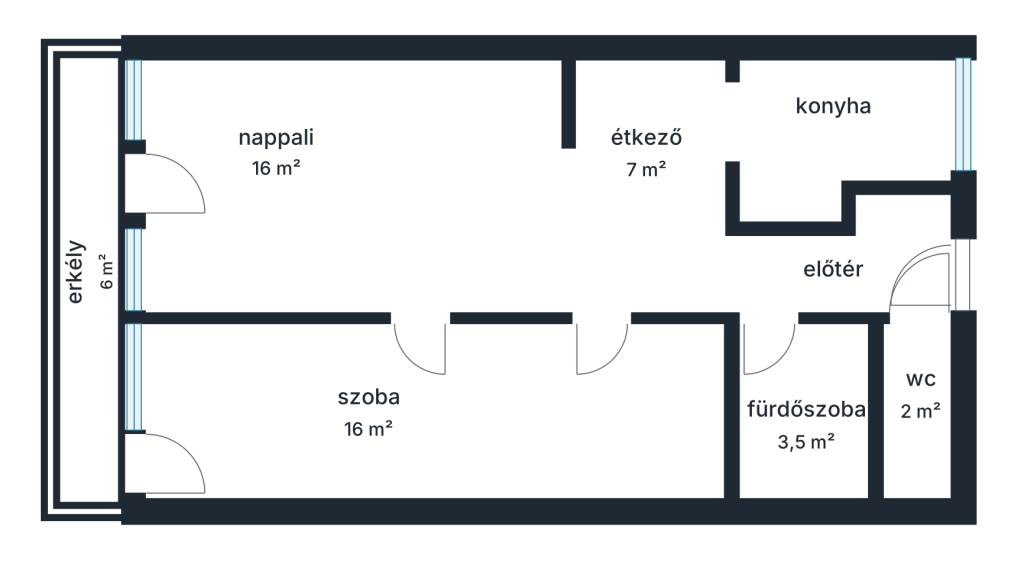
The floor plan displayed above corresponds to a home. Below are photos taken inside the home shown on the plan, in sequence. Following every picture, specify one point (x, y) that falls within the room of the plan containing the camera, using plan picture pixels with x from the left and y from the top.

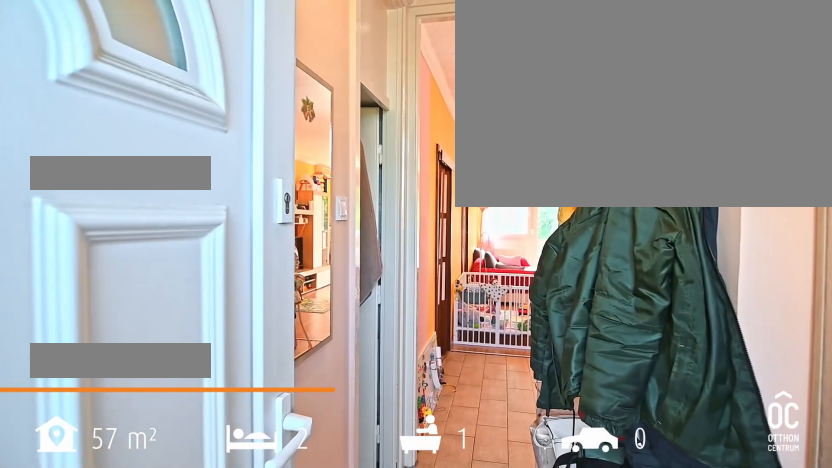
(832, 269)
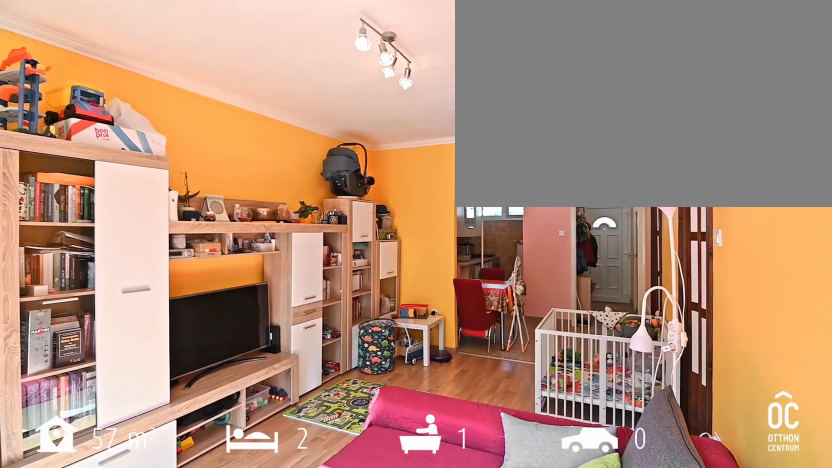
(380, 193)
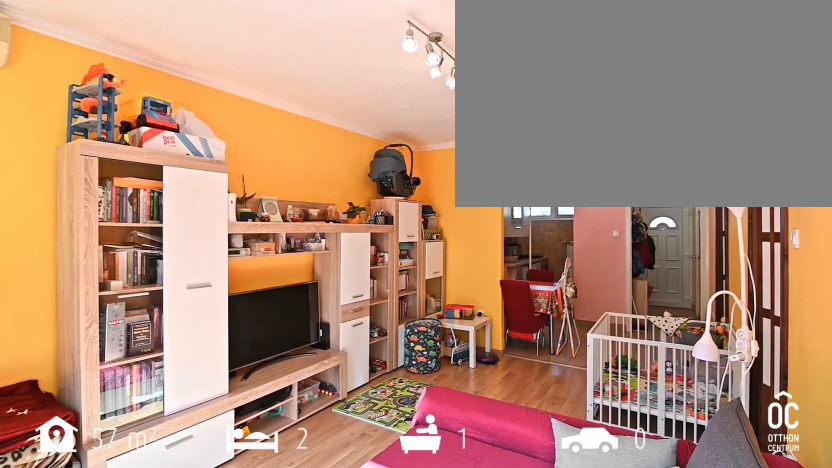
(380, 193)
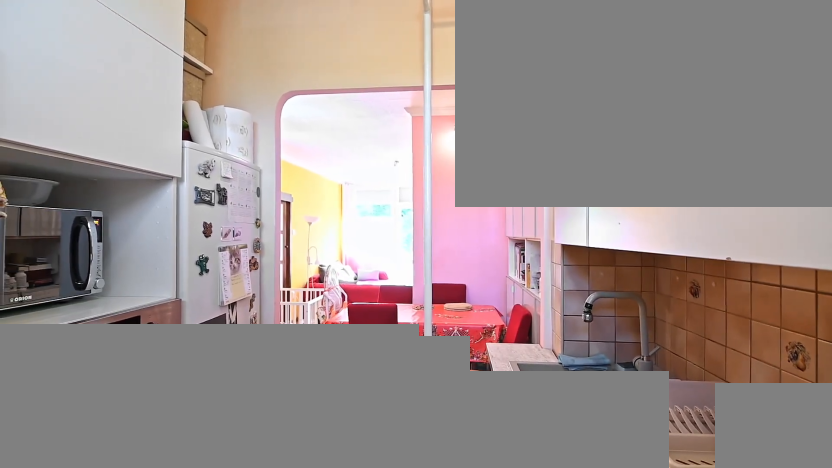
(836, 127)
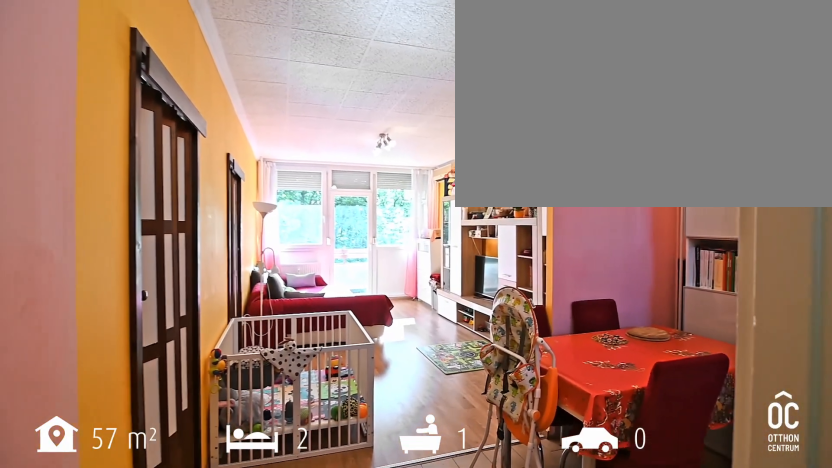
(647, 159)
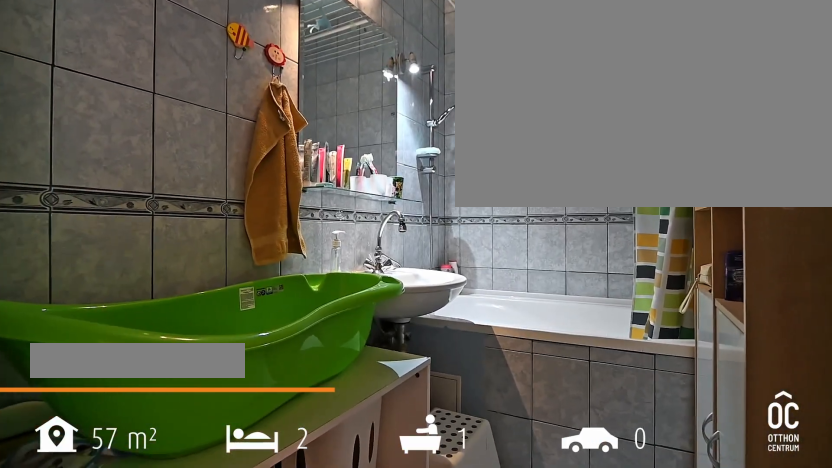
(802, 415)
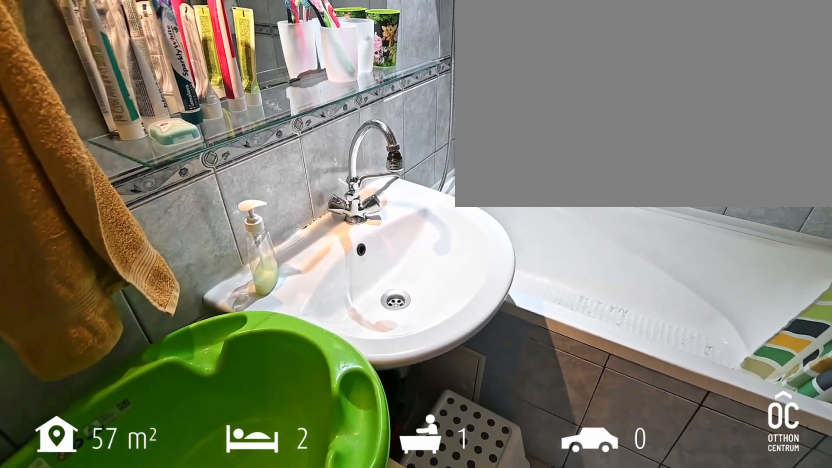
(802, 415)
